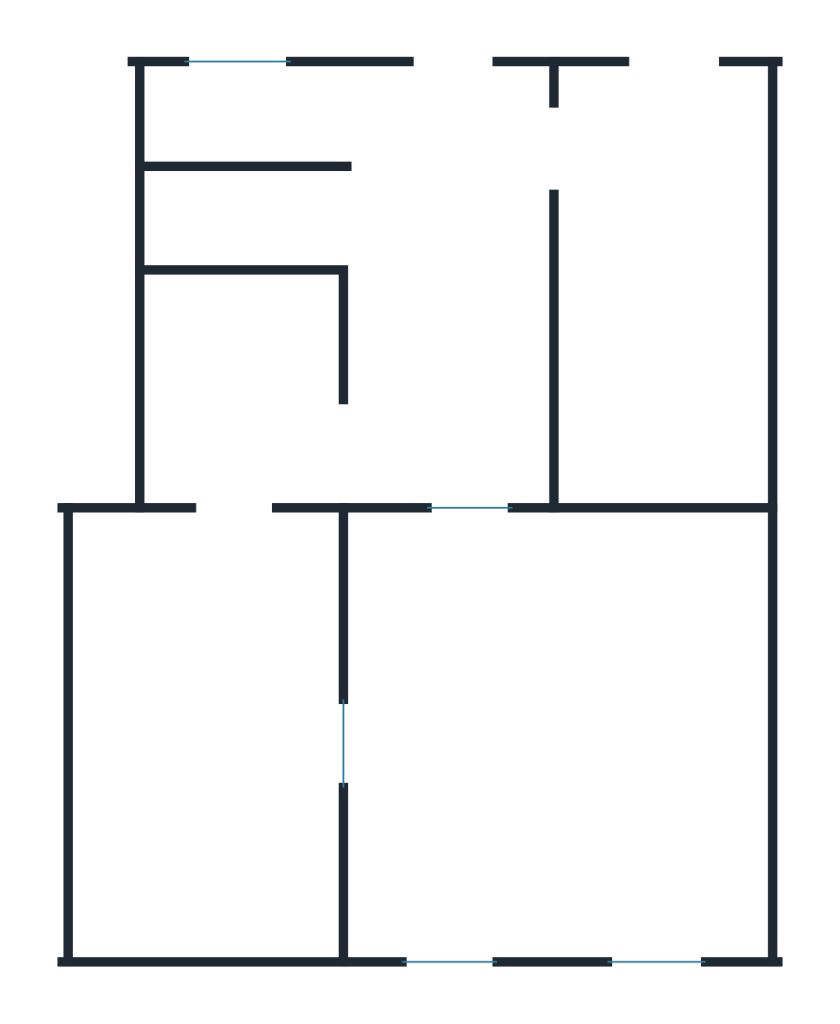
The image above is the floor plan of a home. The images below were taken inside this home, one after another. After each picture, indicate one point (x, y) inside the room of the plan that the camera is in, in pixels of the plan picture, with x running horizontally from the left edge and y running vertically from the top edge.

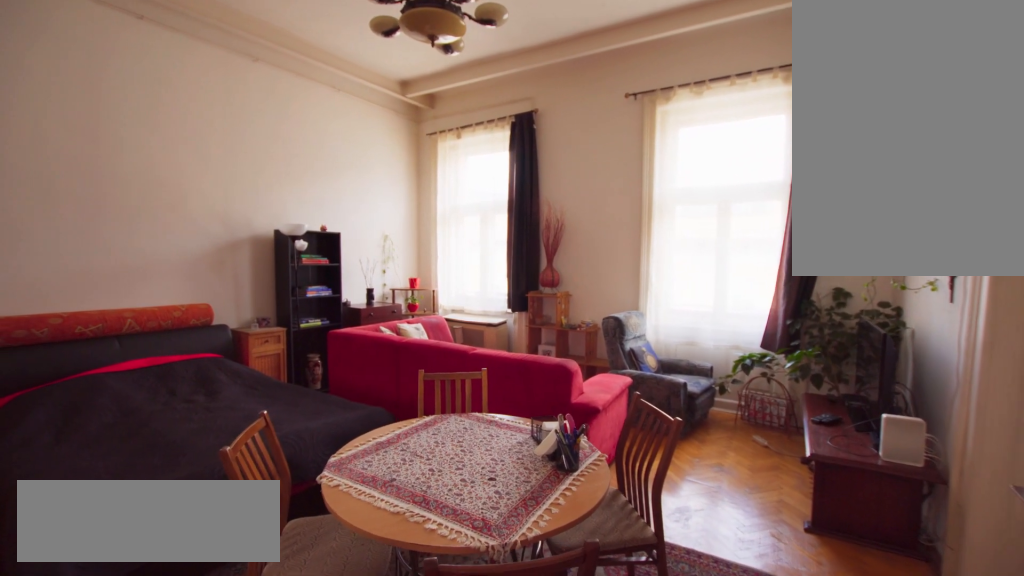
(552, 732)
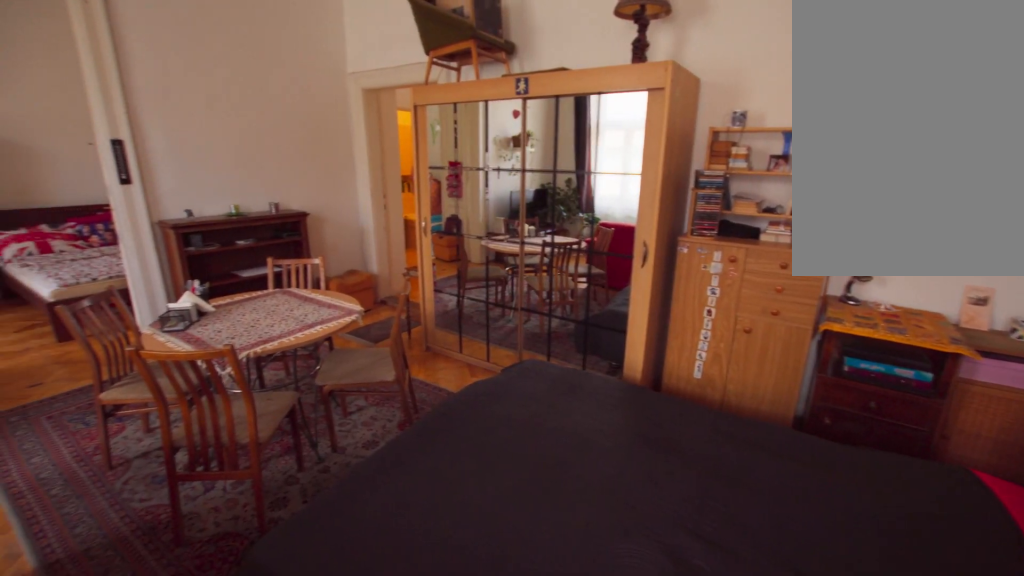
(551, 731)
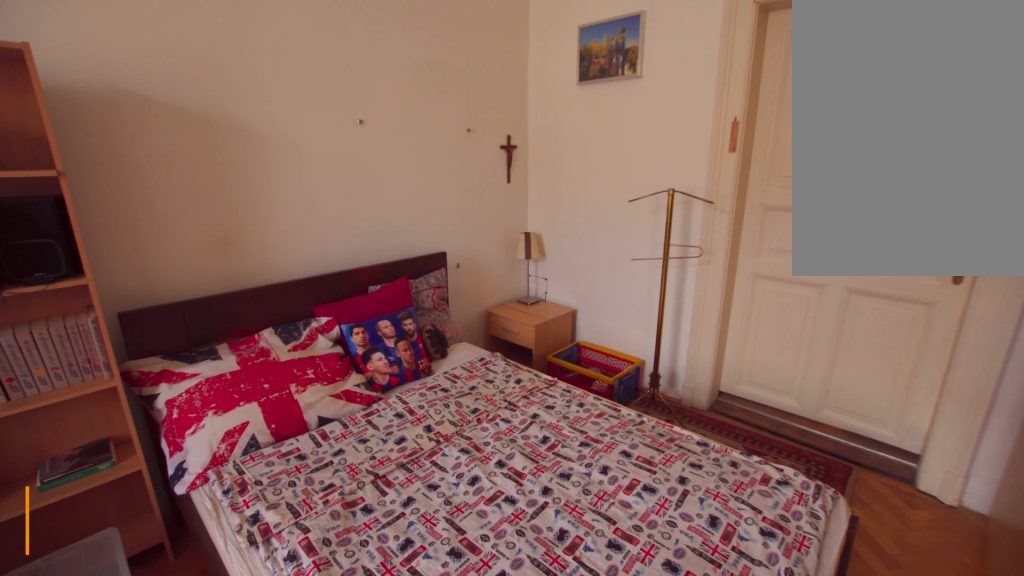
(188, 732)
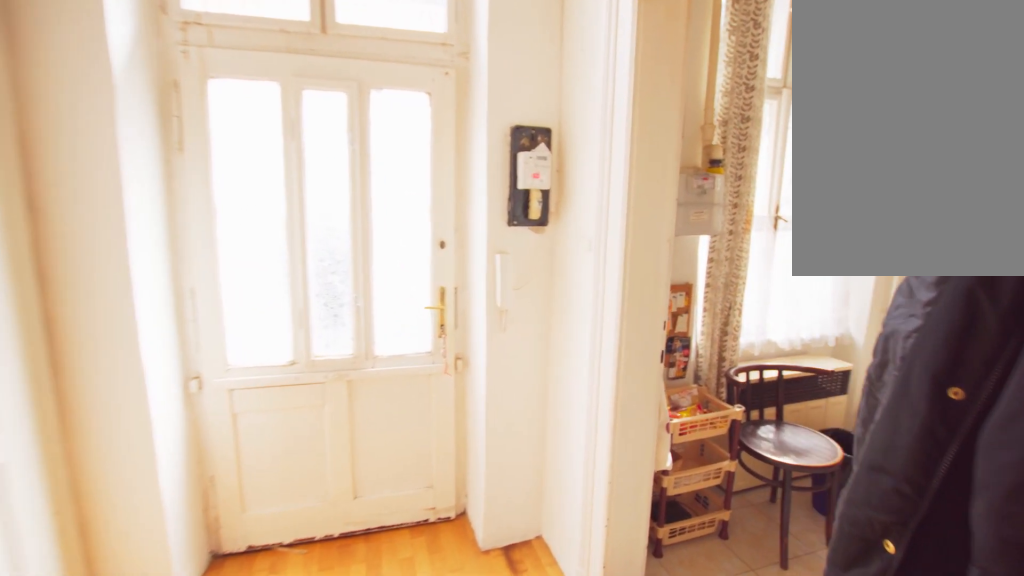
(460, 294)
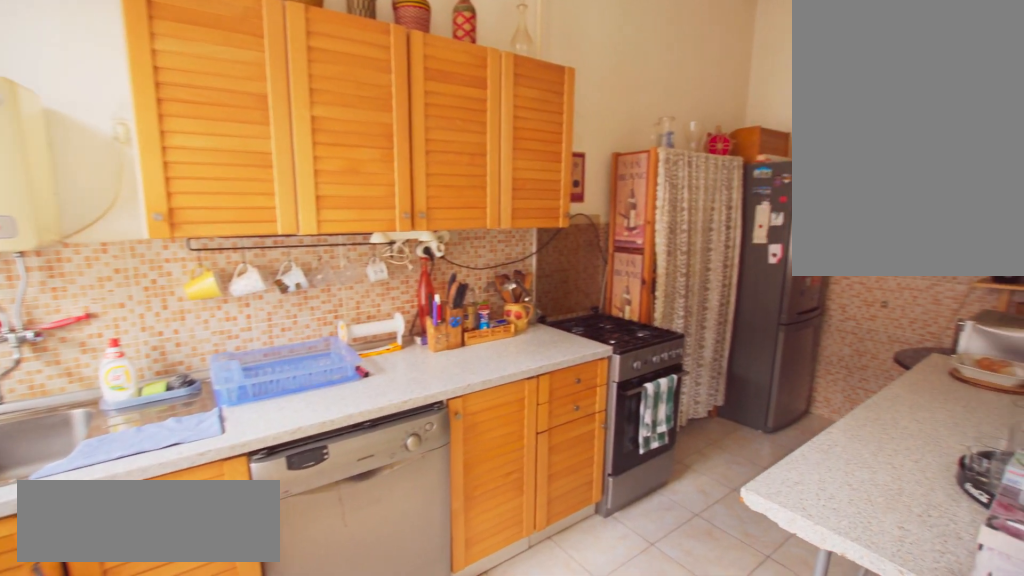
(676, 286)
